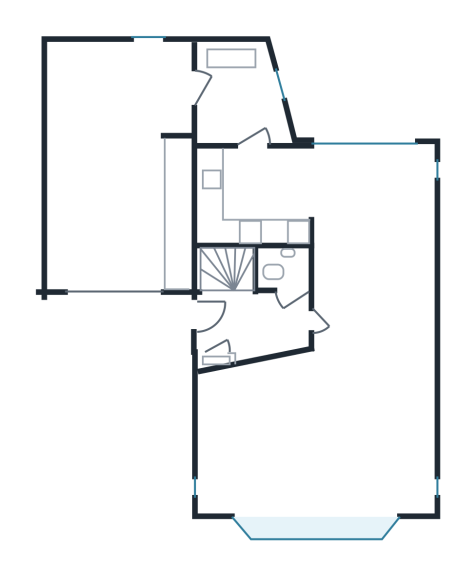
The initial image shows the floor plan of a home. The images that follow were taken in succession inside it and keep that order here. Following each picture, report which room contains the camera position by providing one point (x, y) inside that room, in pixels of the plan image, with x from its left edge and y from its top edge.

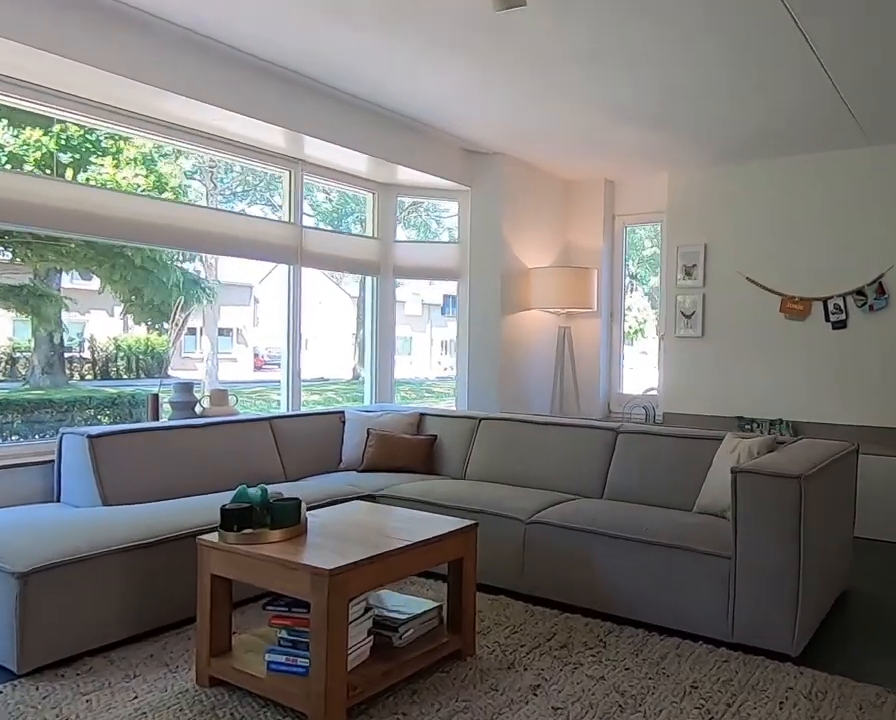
(318, 440)
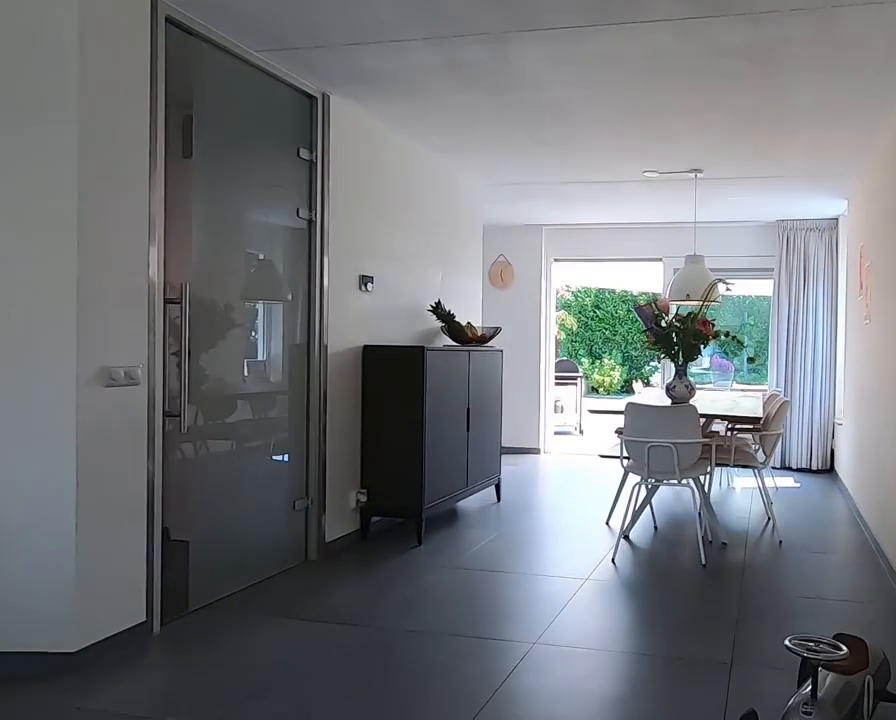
(318, 440)
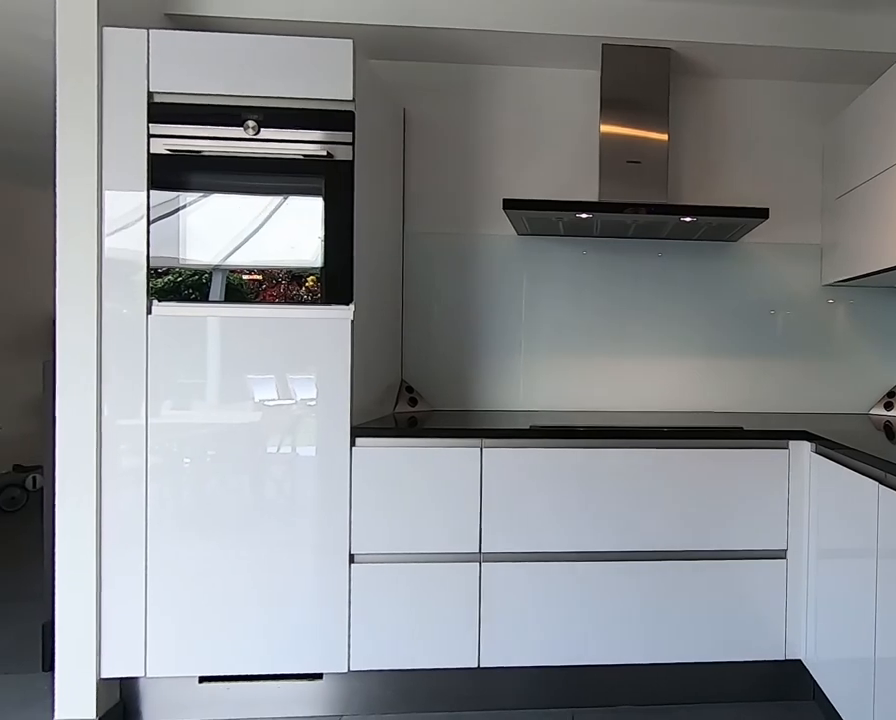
(267, 182)
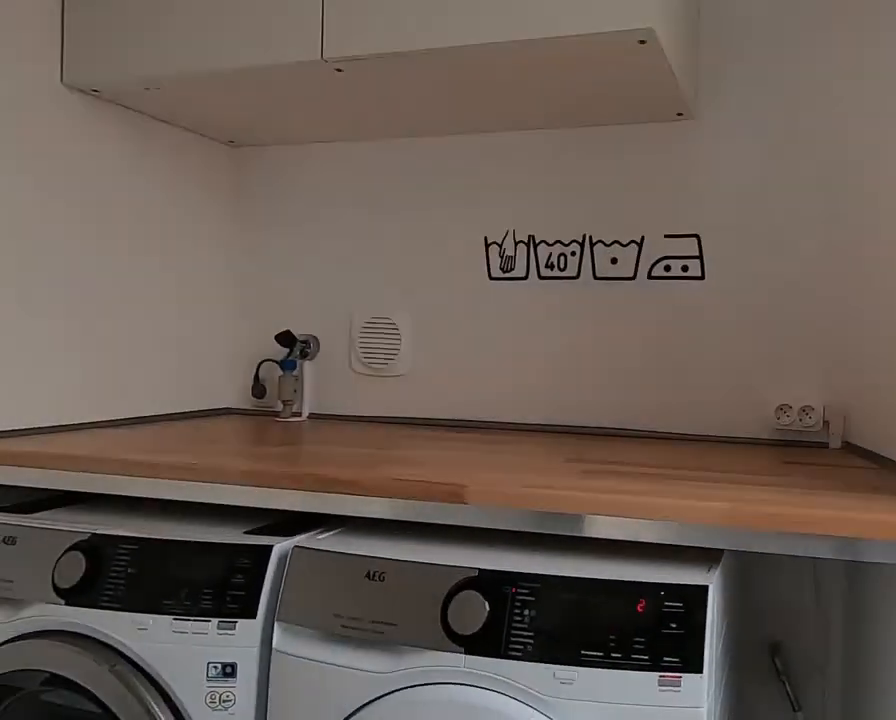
(237, 95)
